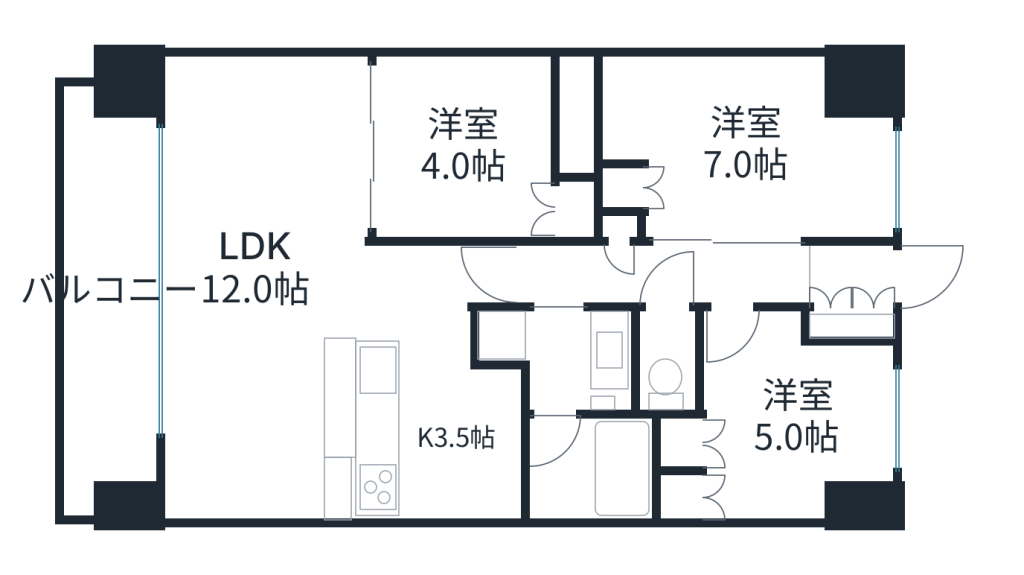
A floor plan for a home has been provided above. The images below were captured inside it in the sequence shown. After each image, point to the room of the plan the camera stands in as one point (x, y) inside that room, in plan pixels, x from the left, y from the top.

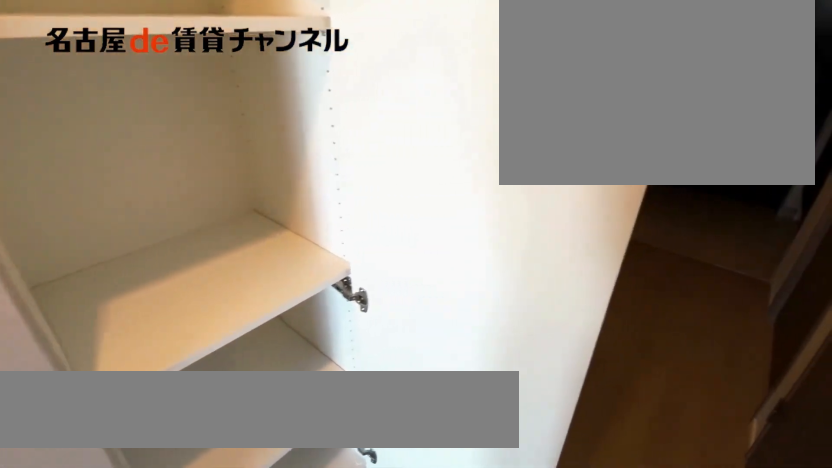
(617, 227)
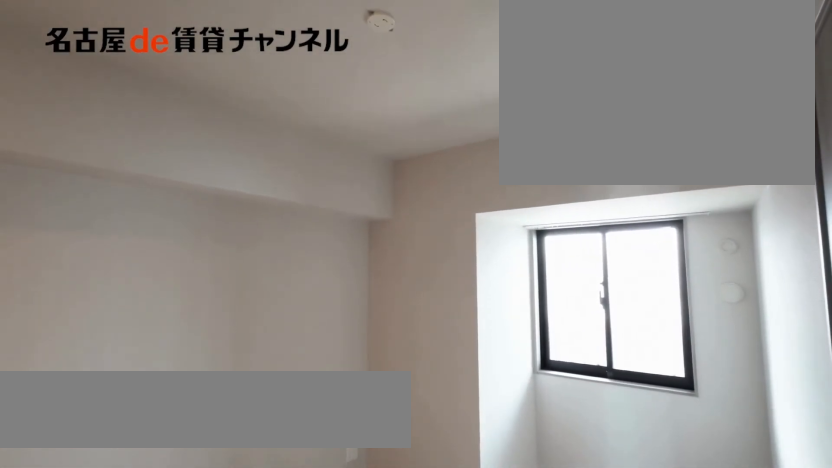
(745, 144)
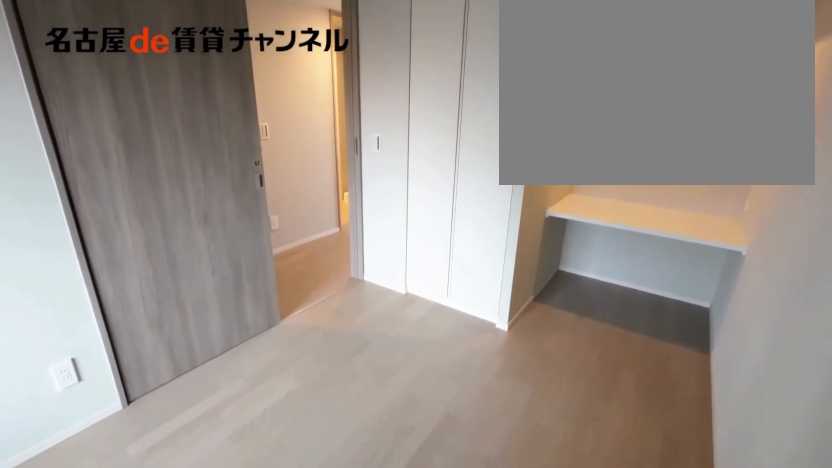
(745, 144)
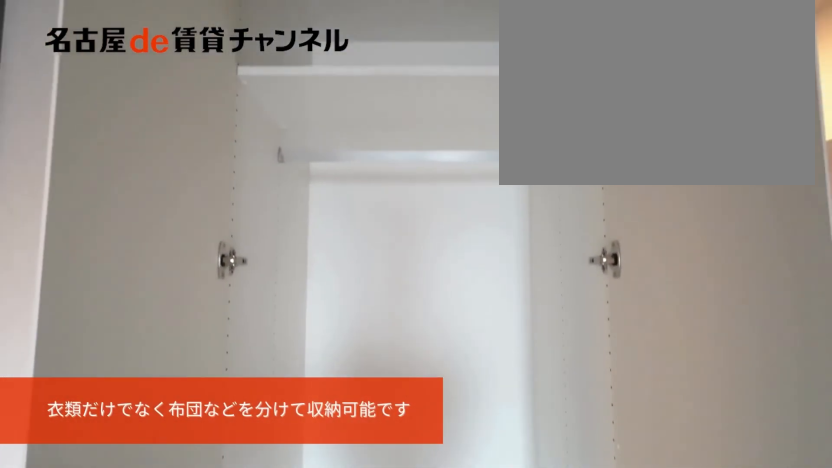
(619, 187)
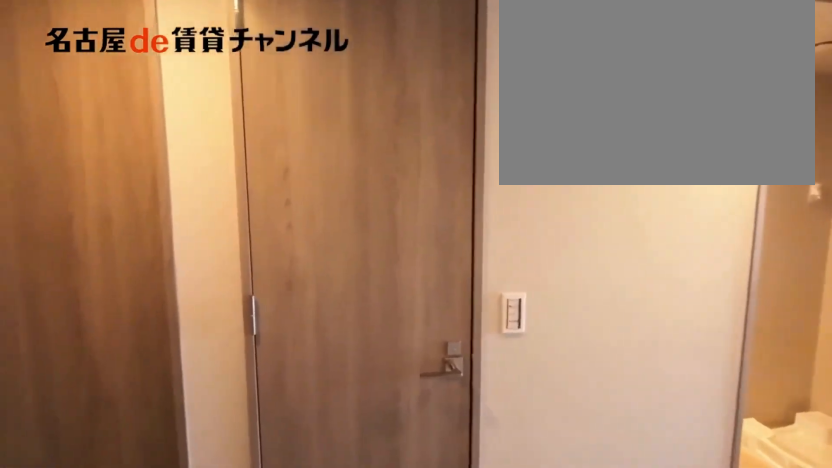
(852, 275)
